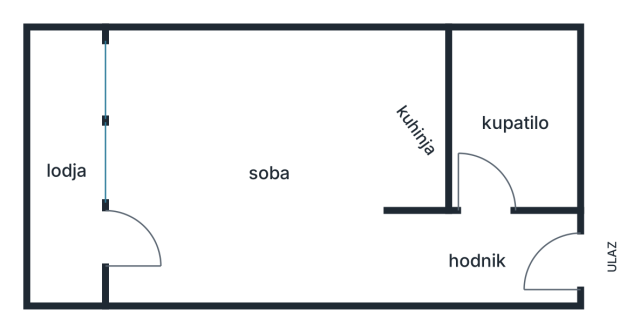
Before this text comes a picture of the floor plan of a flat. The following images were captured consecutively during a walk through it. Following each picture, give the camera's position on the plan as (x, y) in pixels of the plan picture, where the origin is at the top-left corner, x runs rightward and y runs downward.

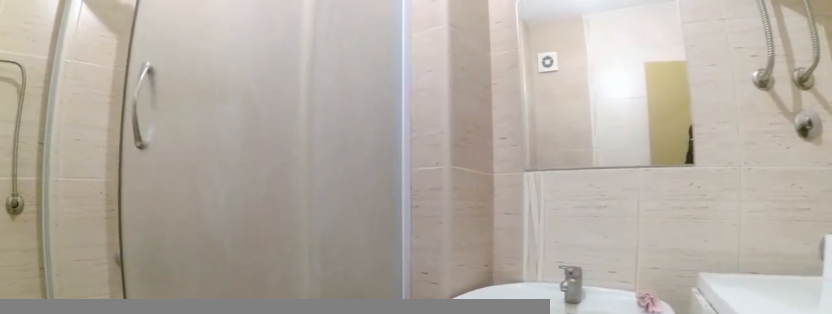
(514, 163)
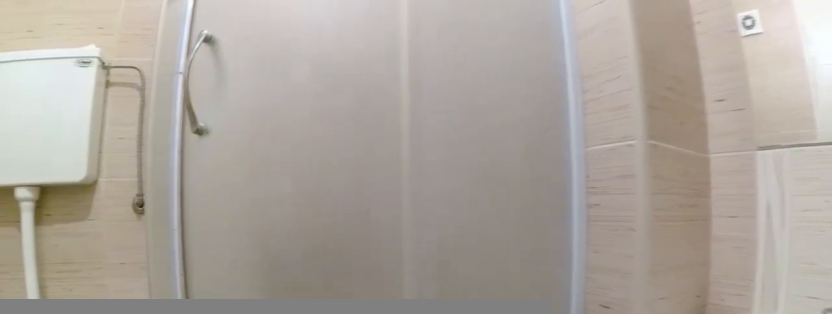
(529, 129)
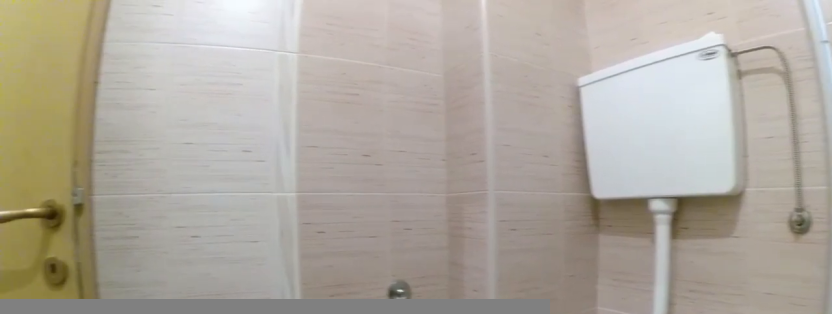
(547, 117)
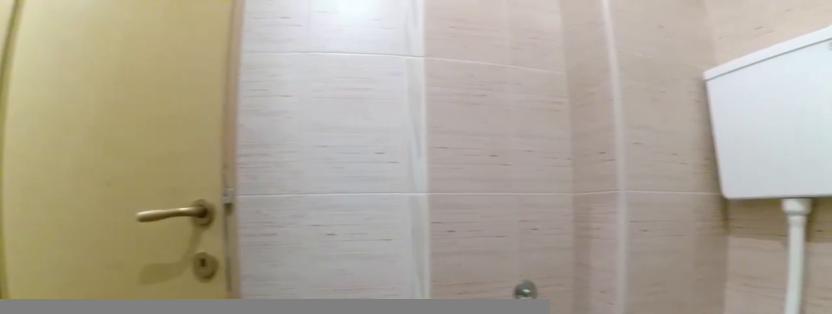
(547, 114)
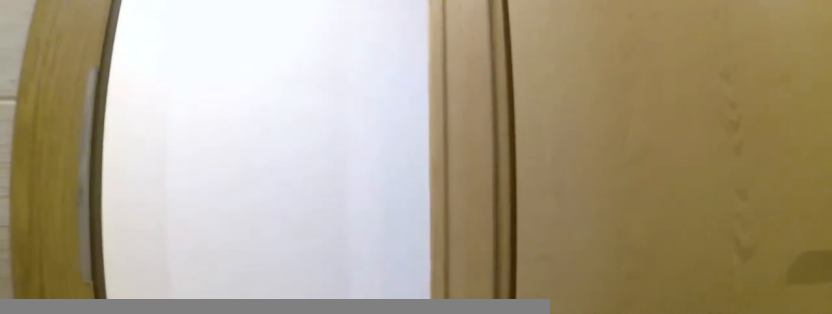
(523, 125)
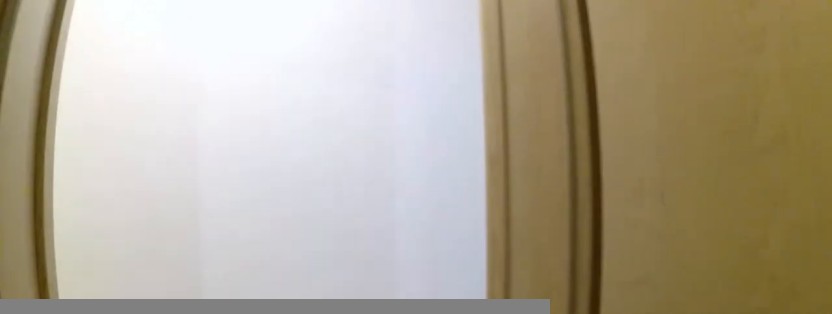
(514, 138)
